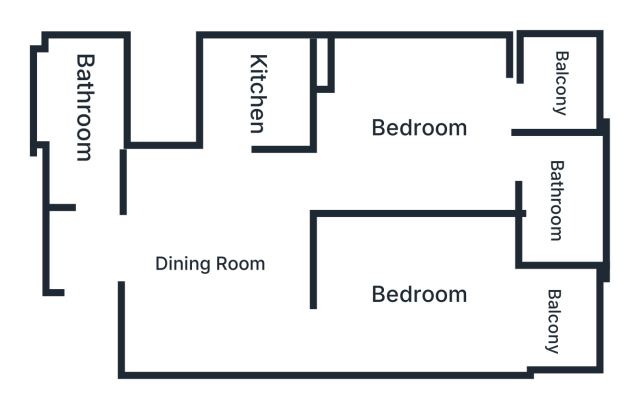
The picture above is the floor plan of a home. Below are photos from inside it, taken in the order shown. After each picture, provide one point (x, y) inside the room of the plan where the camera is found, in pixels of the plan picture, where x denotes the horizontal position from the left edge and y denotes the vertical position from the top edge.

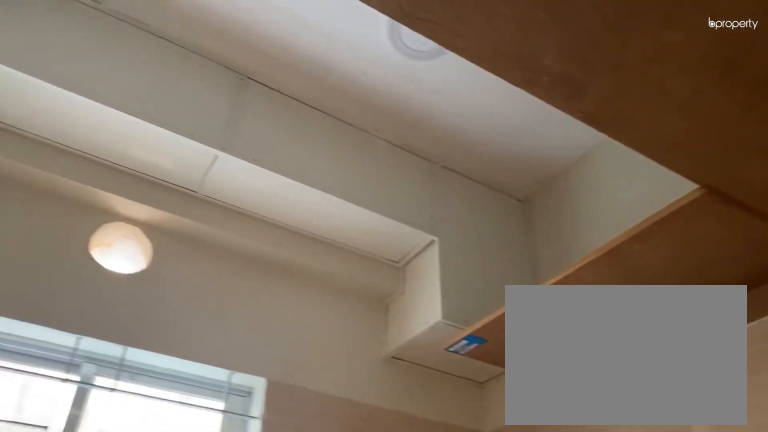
(261, 92)
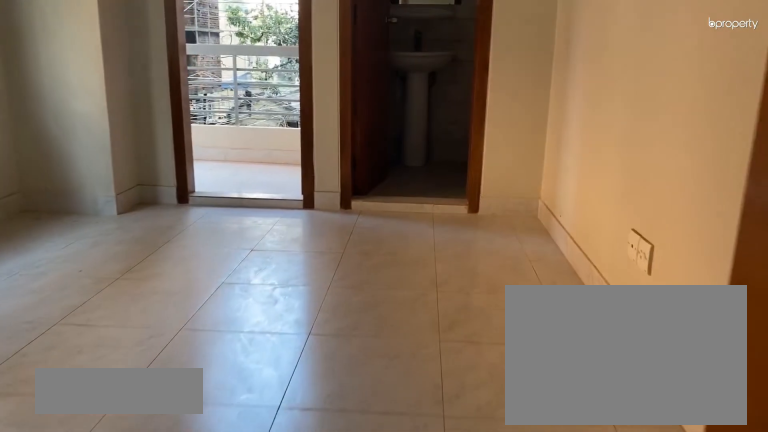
(302, 177)
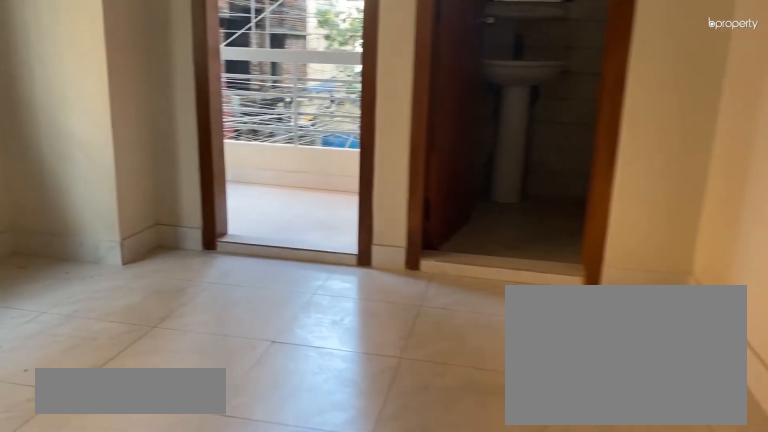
(417, 127)
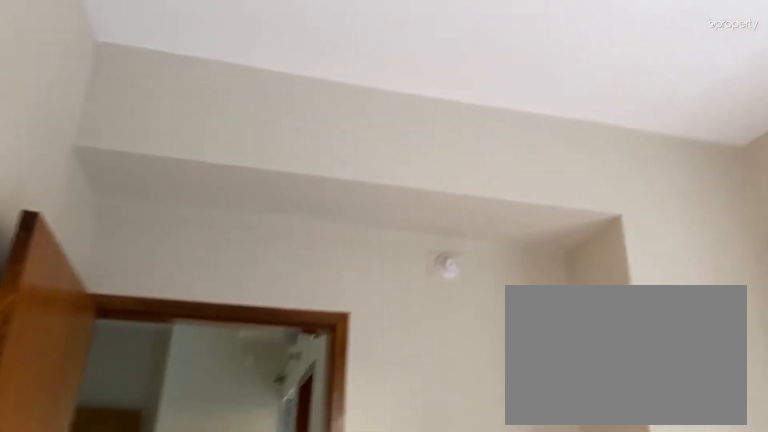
(417, 127)
